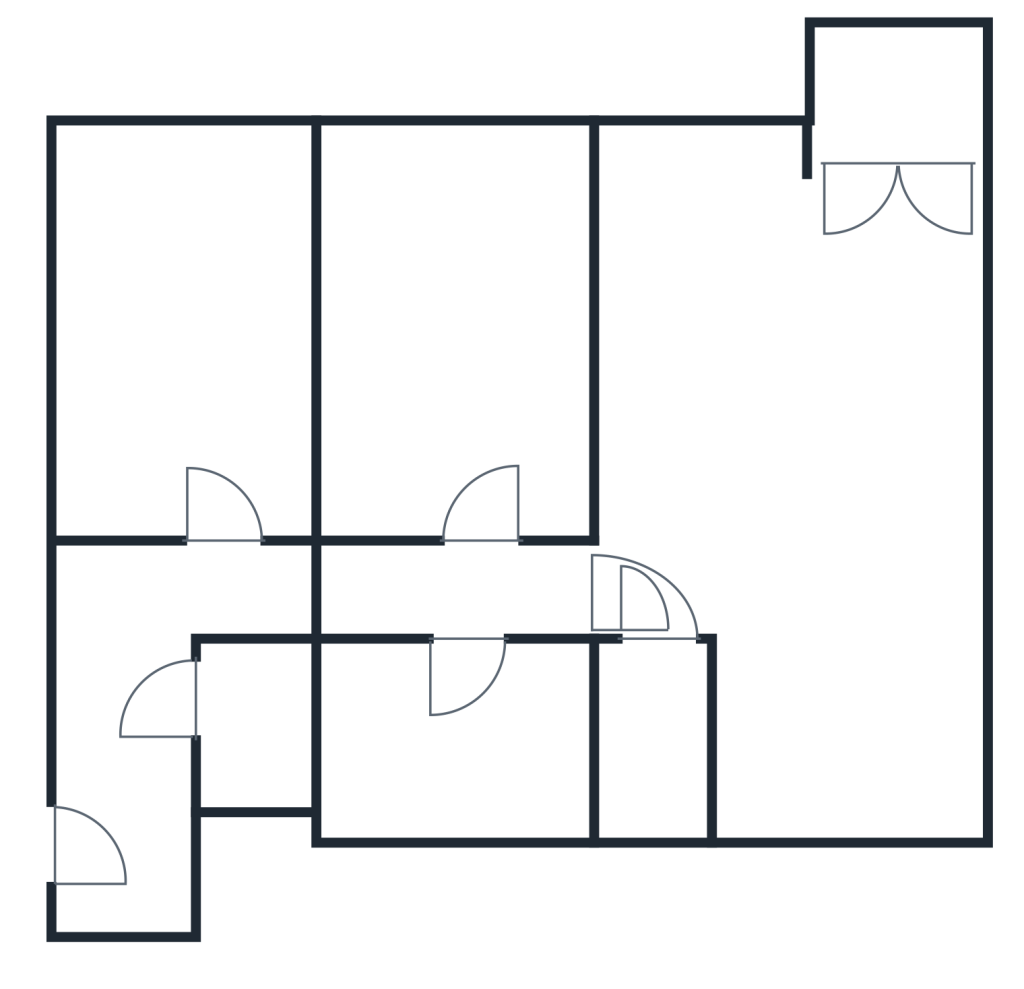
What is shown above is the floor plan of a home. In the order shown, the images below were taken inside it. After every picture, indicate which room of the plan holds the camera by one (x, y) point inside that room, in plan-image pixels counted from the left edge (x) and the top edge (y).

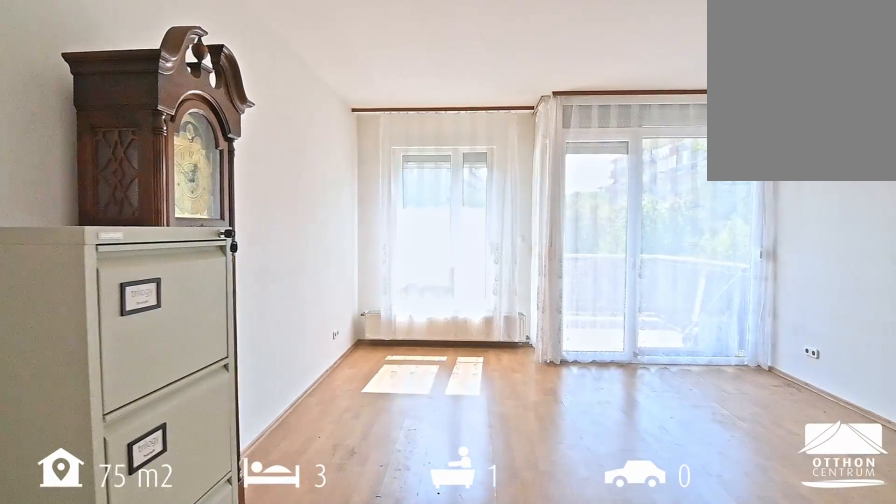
(797, 444)
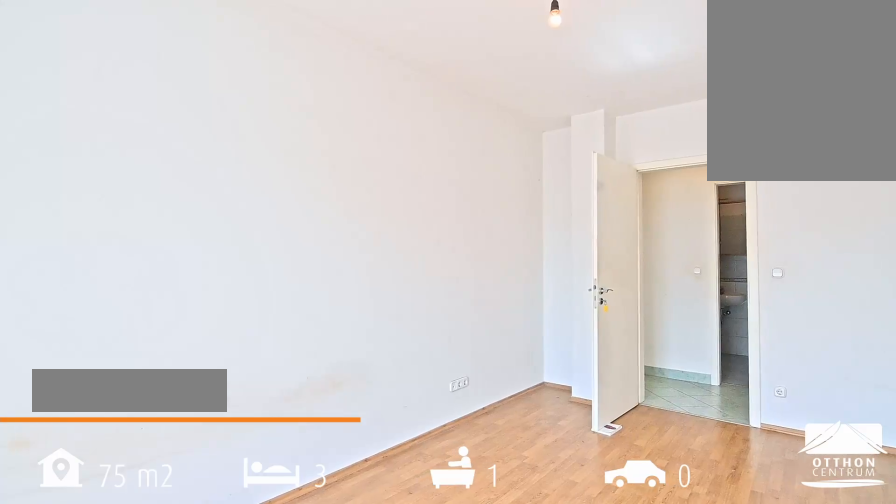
(443, 331)
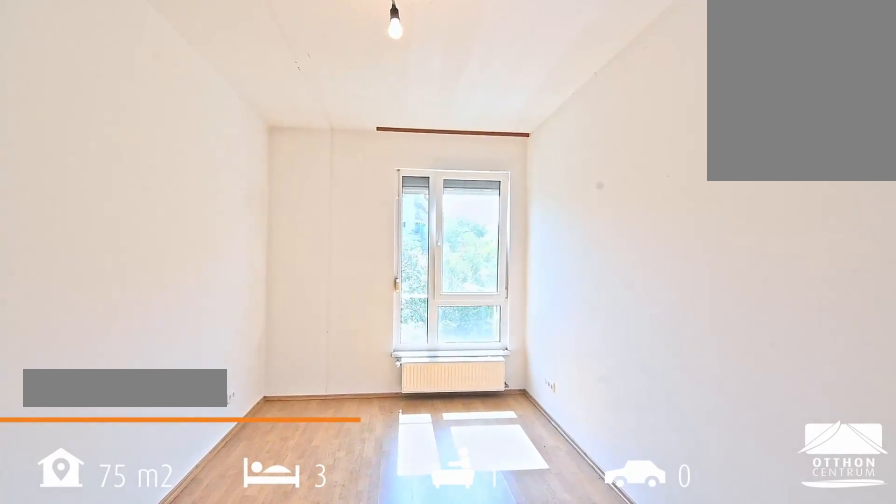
(185, 339)
